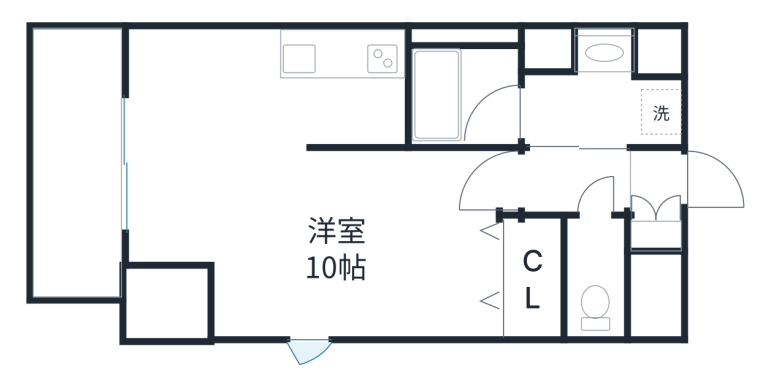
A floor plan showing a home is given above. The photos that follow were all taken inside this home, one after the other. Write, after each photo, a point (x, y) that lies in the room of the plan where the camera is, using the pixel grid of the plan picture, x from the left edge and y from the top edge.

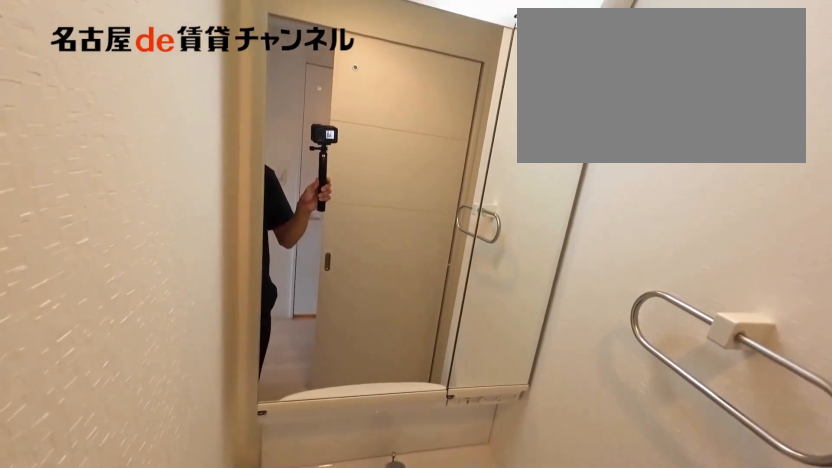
(600, 85)
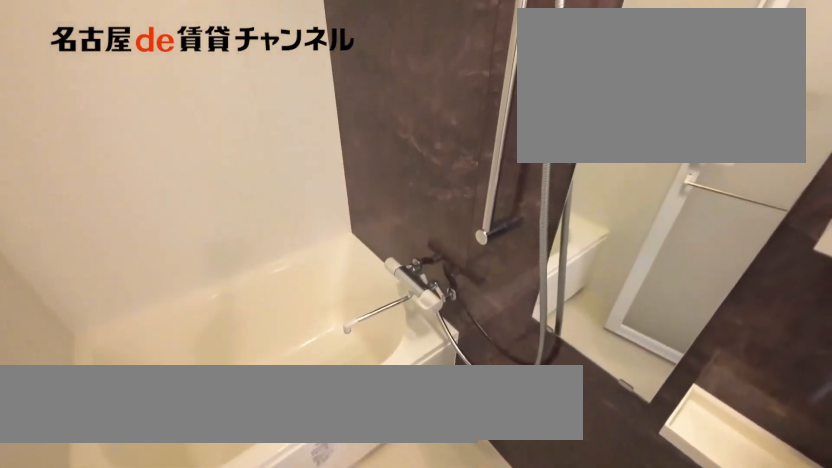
(467, 85)
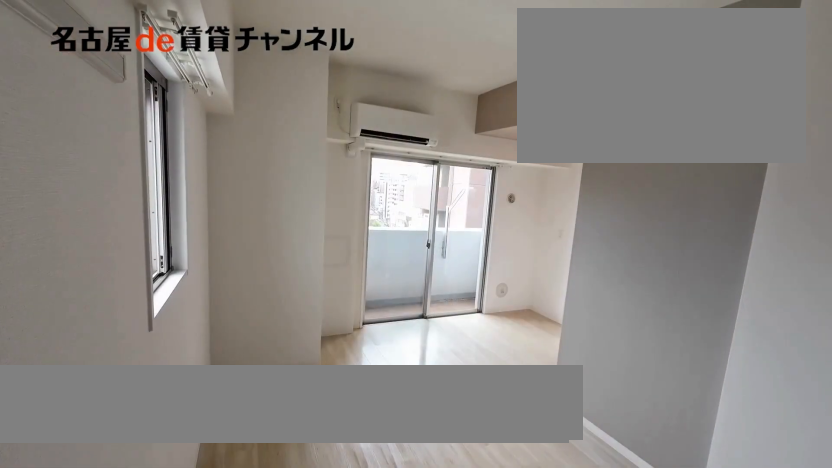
(349, 256)
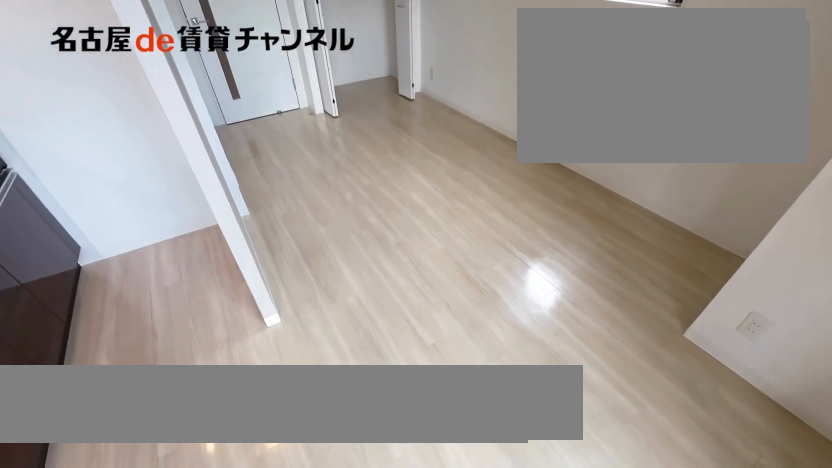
(349, 256)
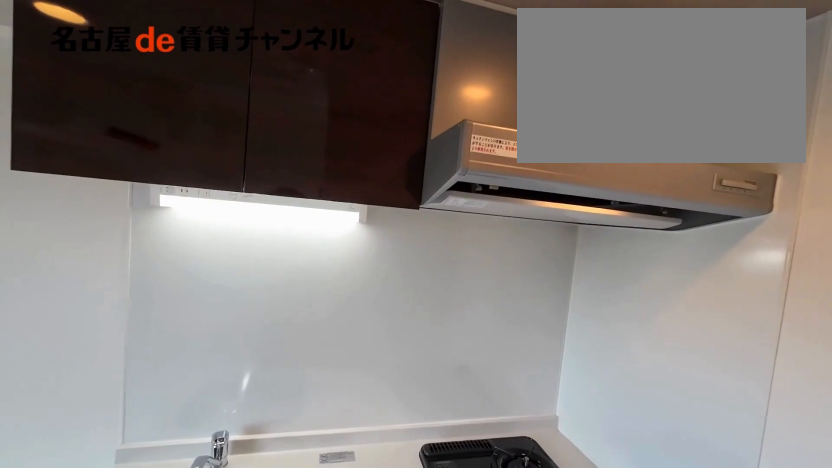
(344, 86)
